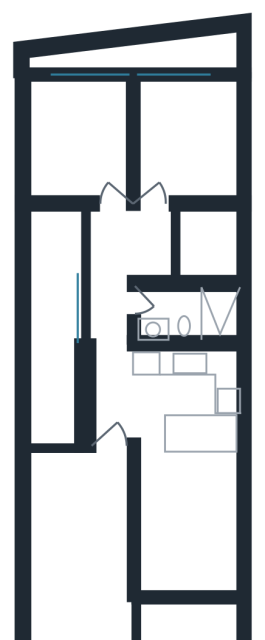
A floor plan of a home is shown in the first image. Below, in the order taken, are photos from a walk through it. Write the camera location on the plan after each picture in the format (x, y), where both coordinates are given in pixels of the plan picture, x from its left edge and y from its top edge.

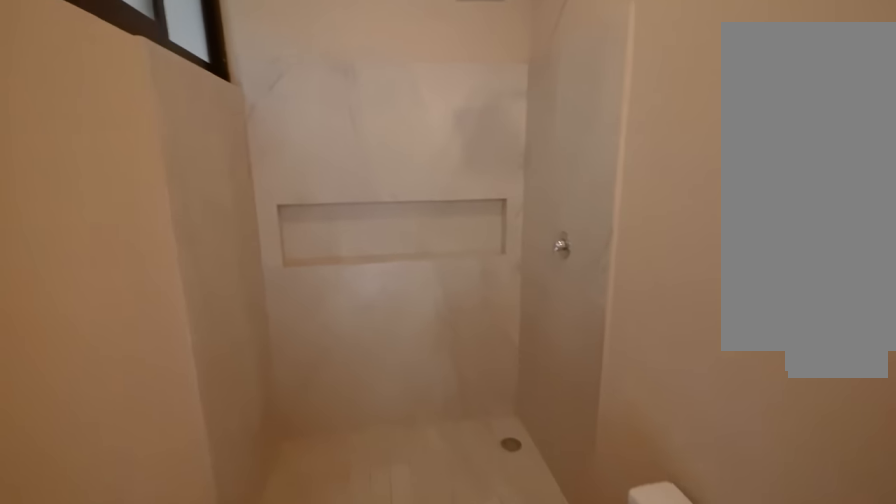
(144, 301)
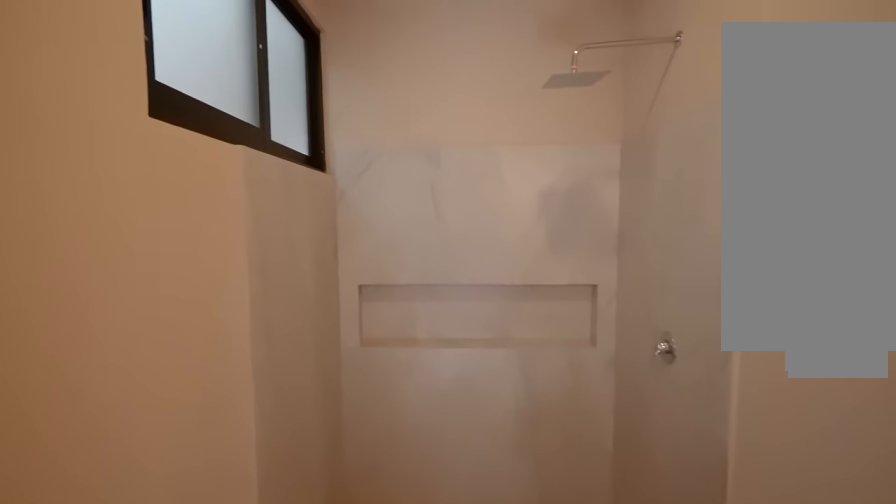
(143, 302)
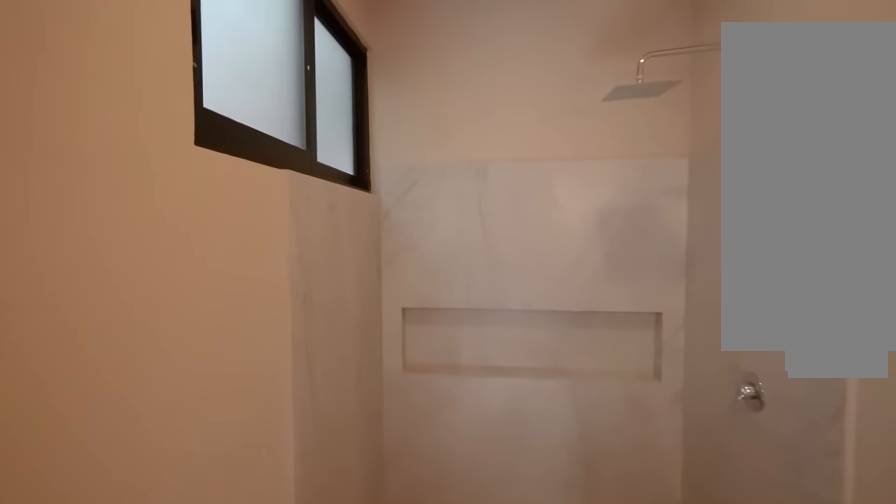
(144, 302)
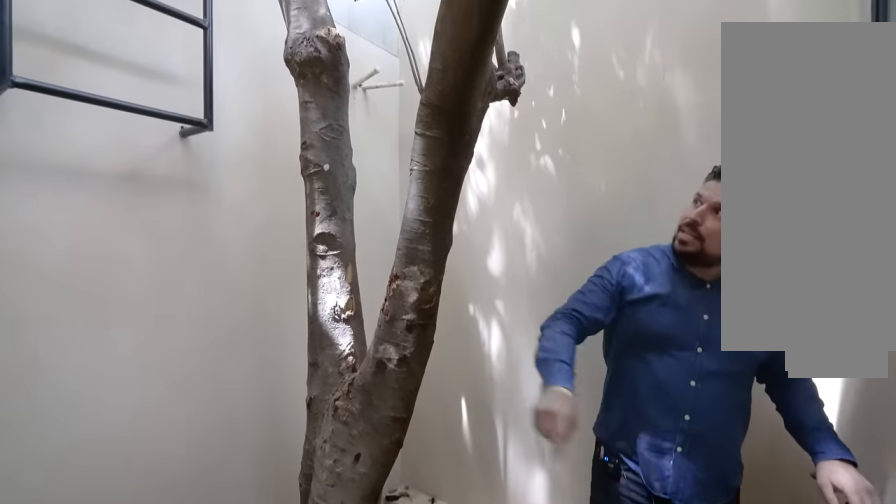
(183, 261)
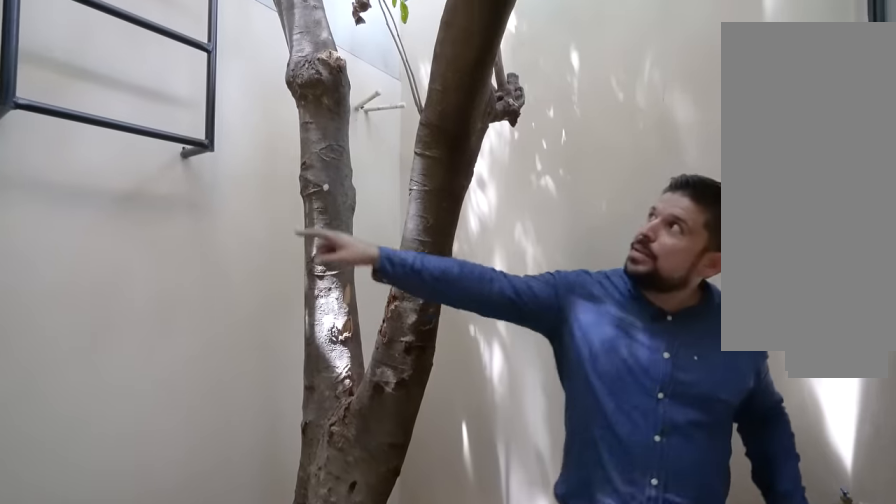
(184, 261)
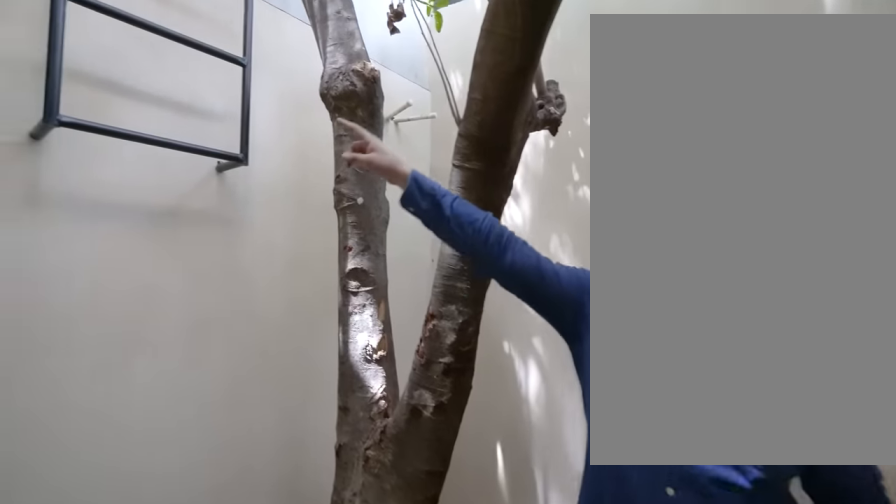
(185, 259)
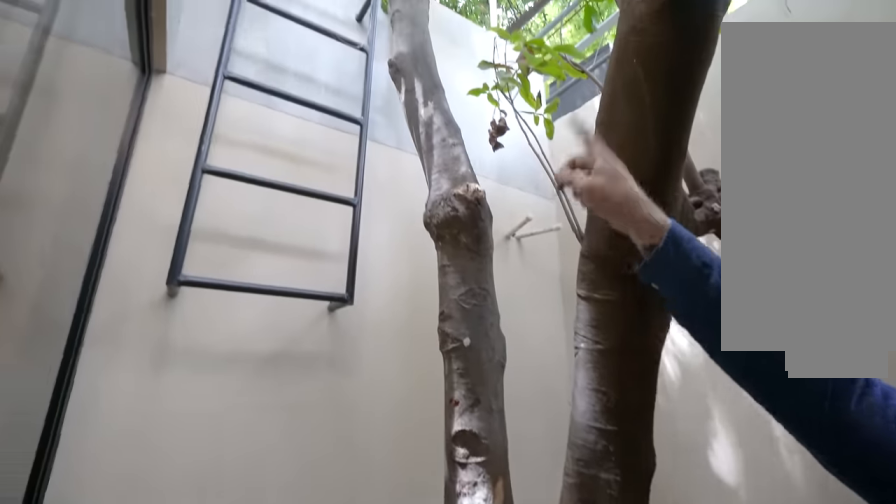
(186, 259)
